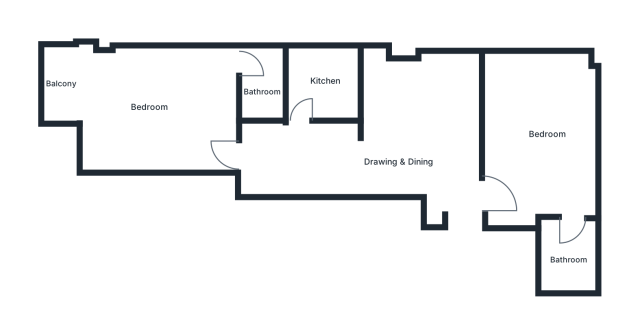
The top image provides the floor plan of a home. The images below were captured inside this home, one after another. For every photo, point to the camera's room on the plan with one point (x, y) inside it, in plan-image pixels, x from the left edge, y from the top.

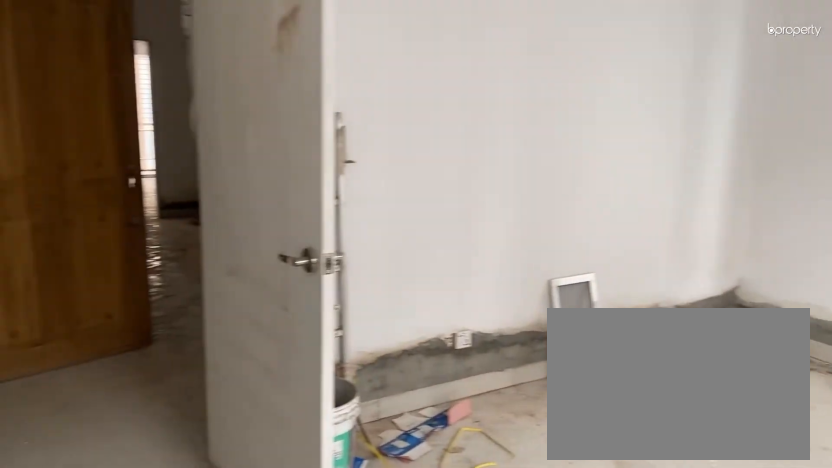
(539, 140)
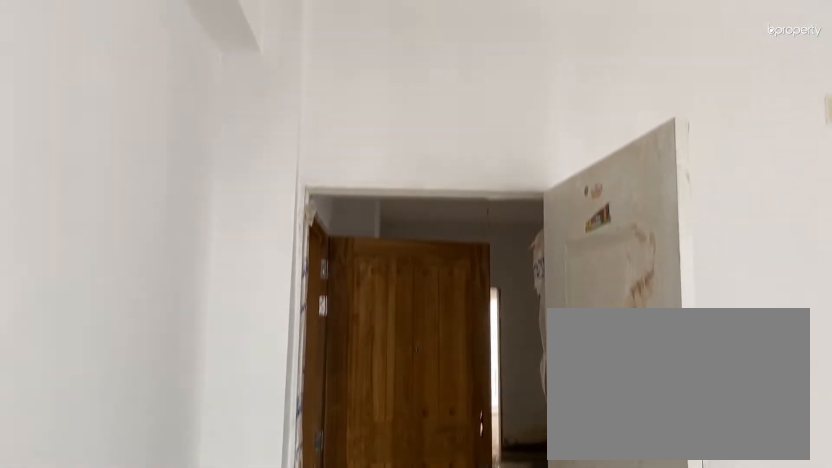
(539, 140)
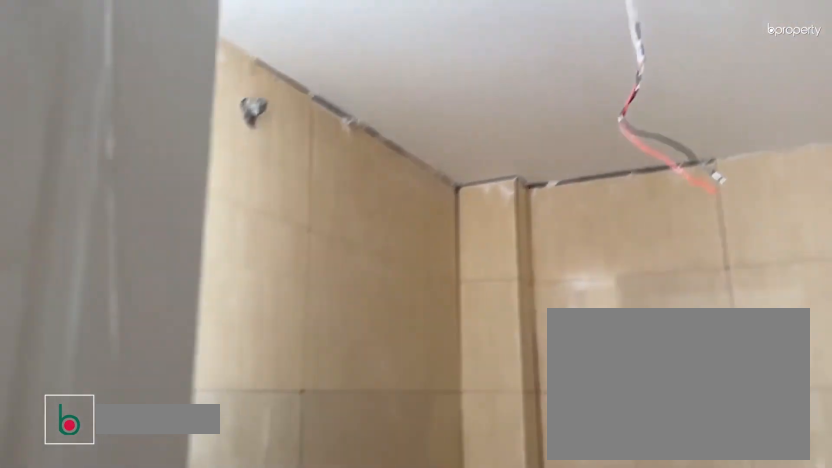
(566, 255)
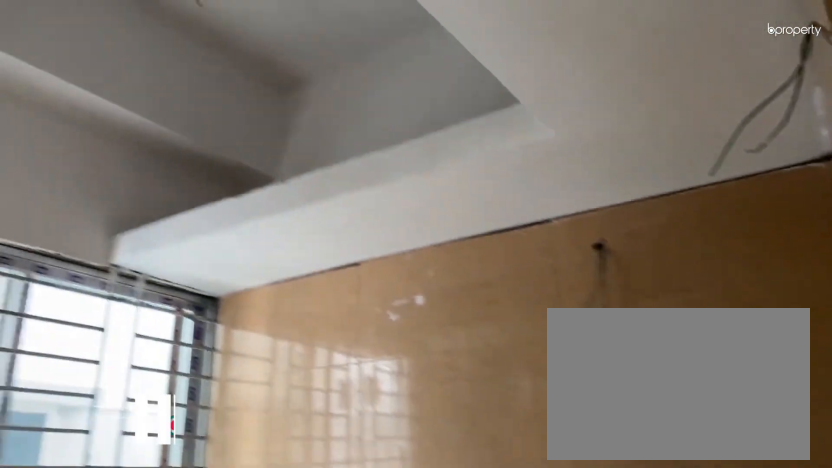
(324, 83)
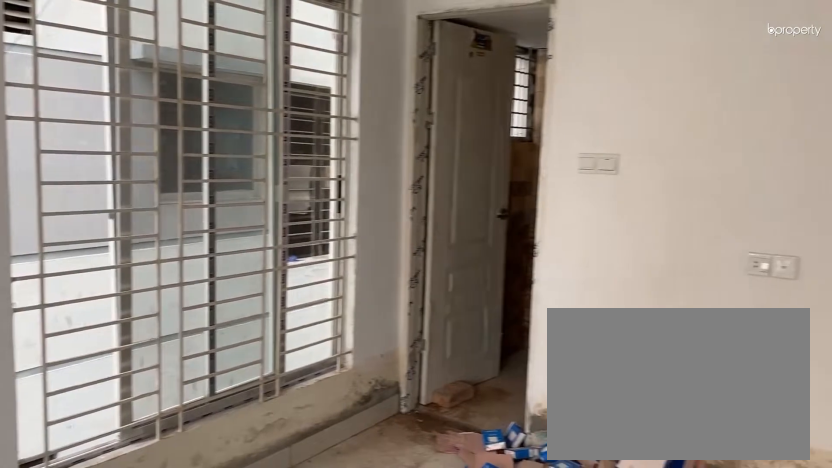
(154, 111)
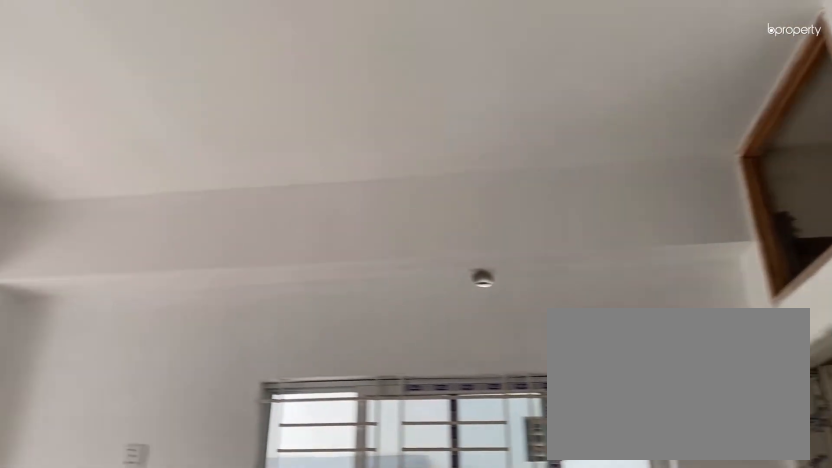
(154, 111)
